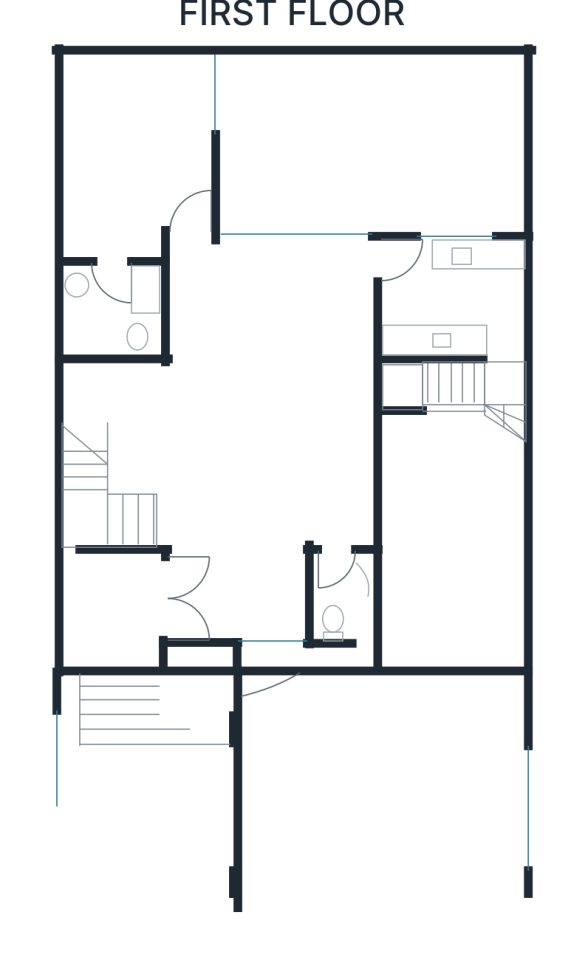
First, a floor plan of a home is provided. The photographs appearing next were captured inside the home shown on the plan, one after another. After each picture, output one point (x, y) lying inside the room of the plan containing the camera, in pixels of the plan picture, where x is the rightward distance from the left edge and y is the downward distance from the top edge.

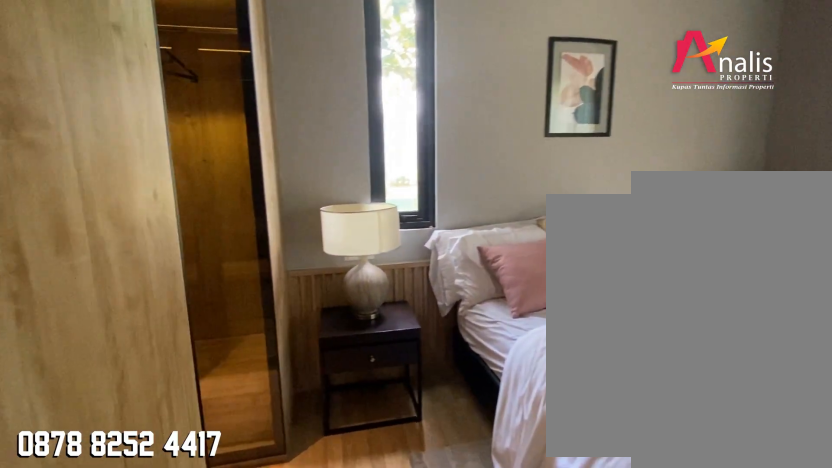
(130, 200)
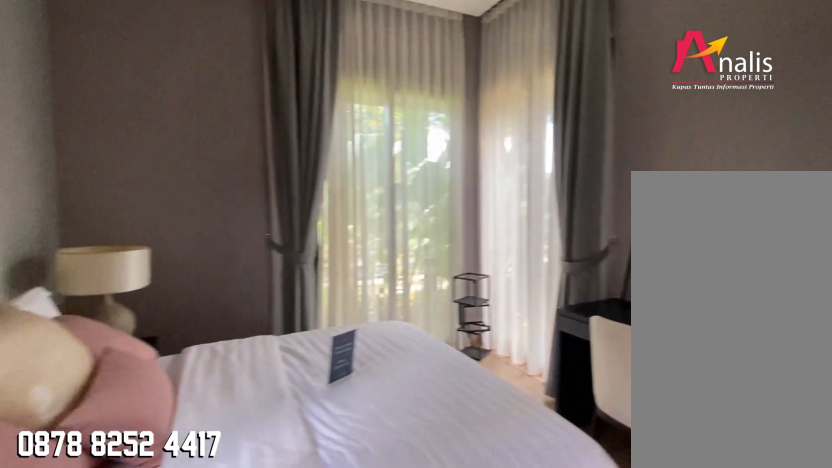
(130, 200)
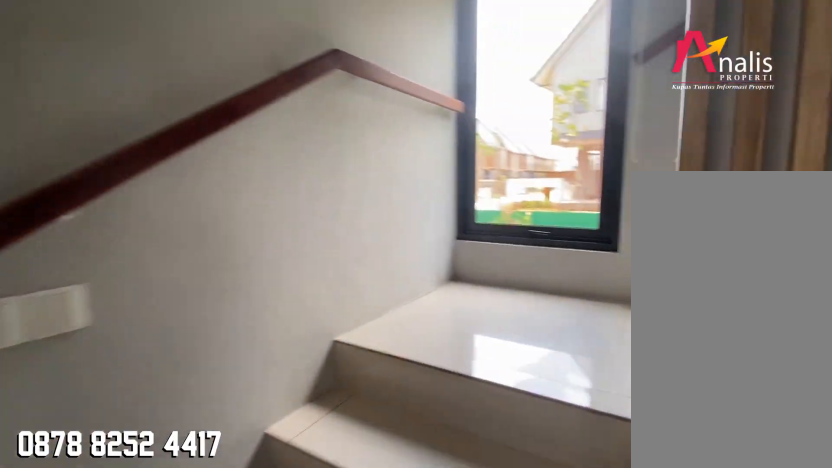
(243, 437)
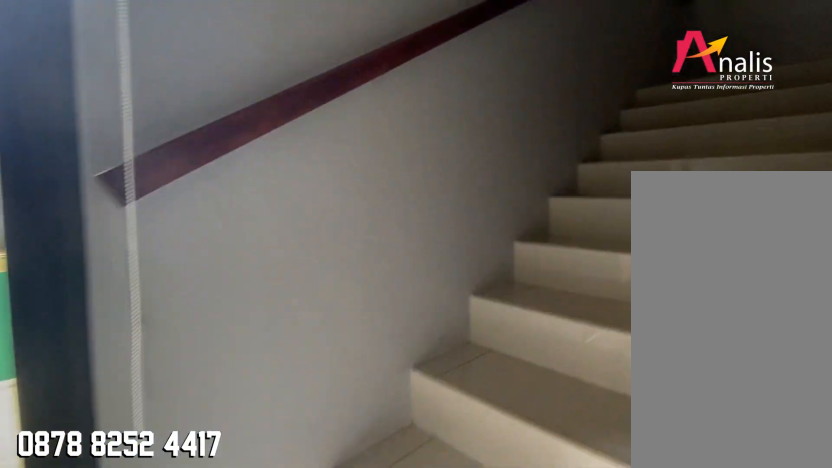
(101, 504)
